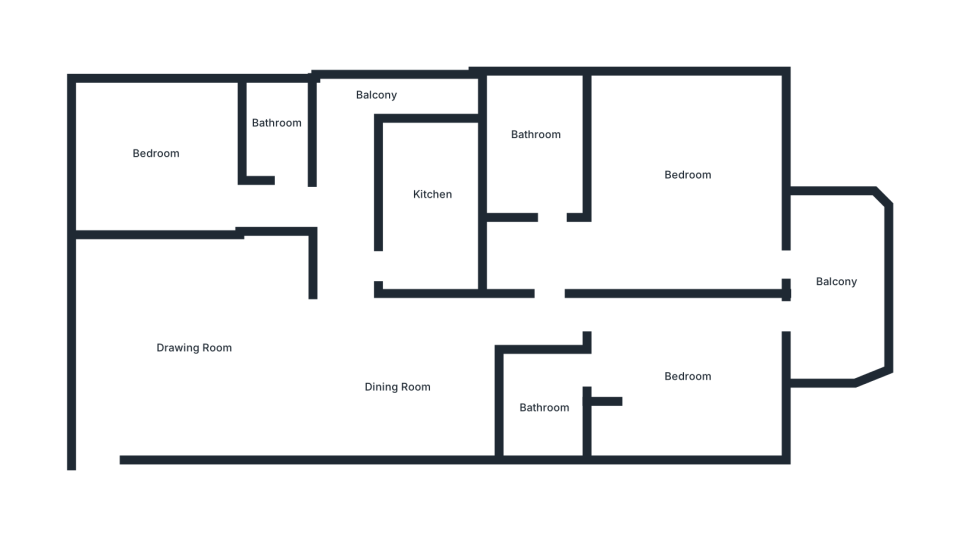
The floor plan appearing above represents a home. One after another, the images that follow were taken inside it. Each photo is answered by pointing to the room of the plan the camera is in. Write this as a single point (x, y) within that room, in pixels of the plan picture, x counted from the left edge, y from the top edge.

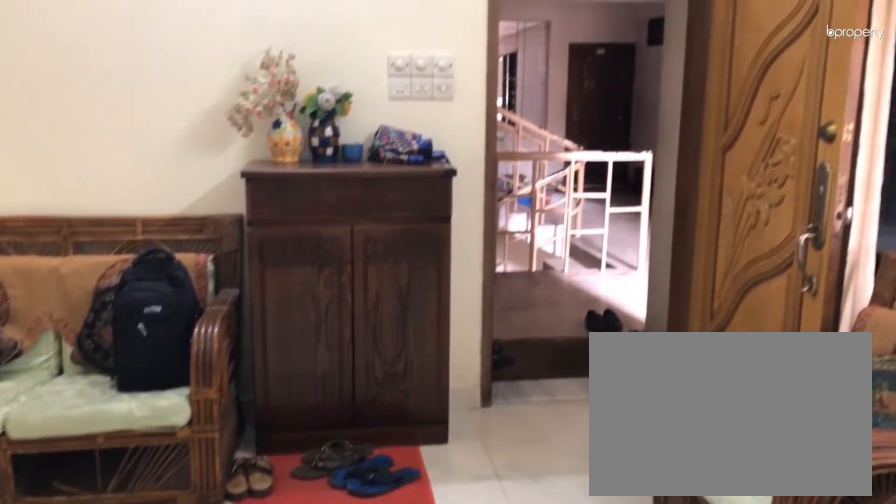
(196, 343)
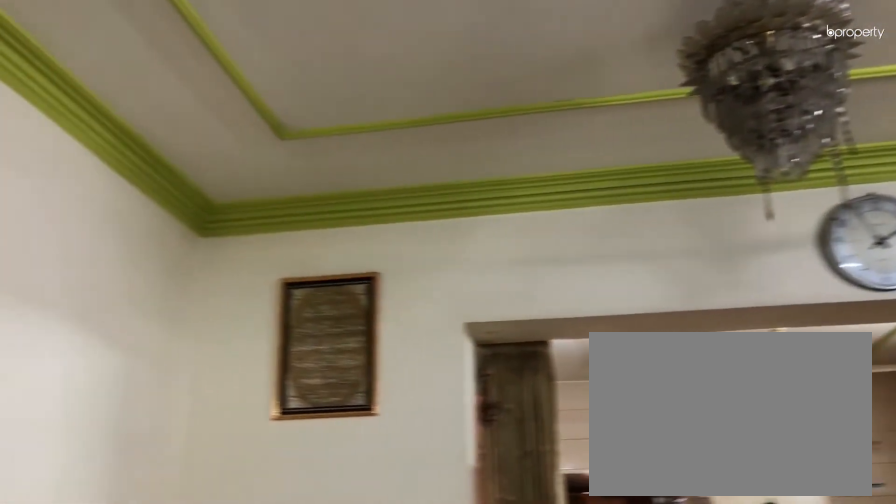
(196, 343)
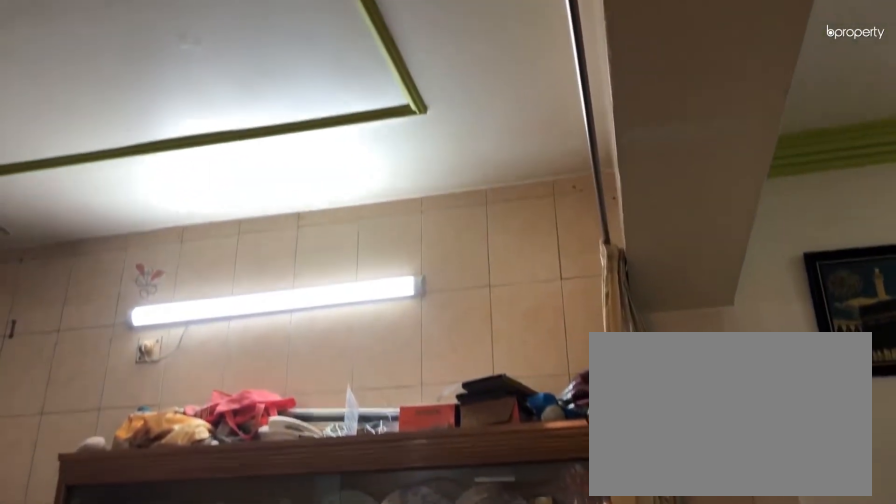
(403, 383)
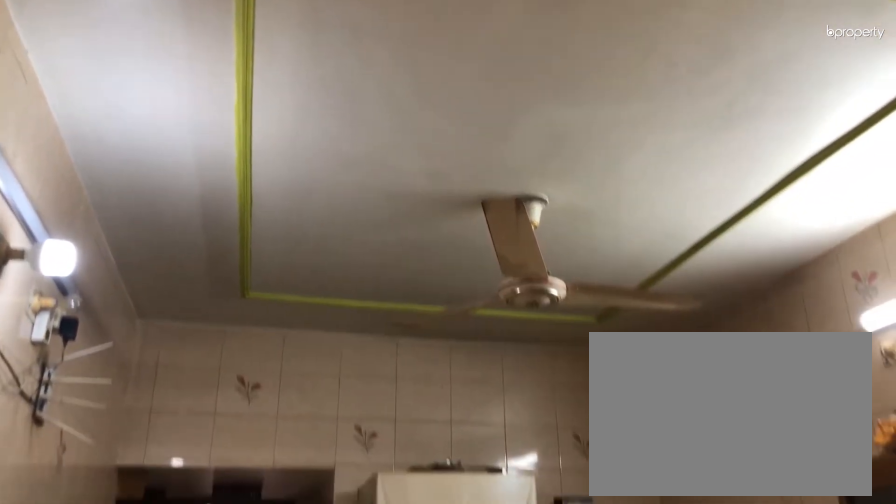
(403, 383)
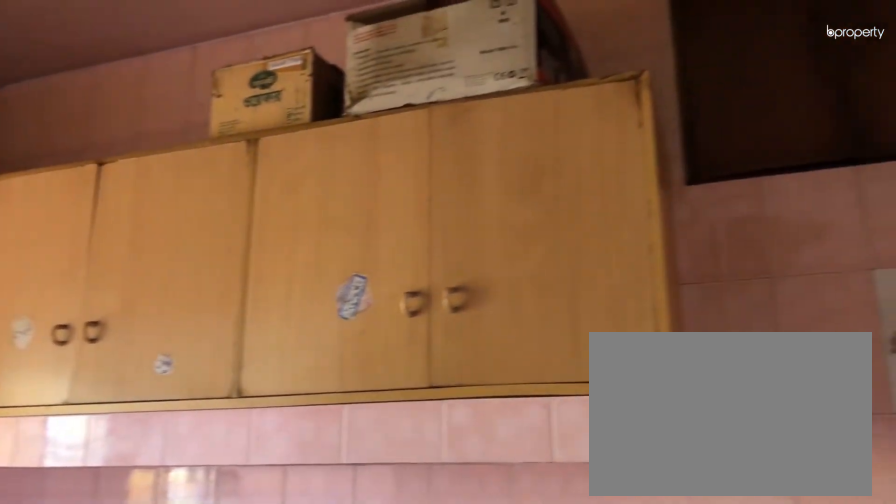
(428, 196)
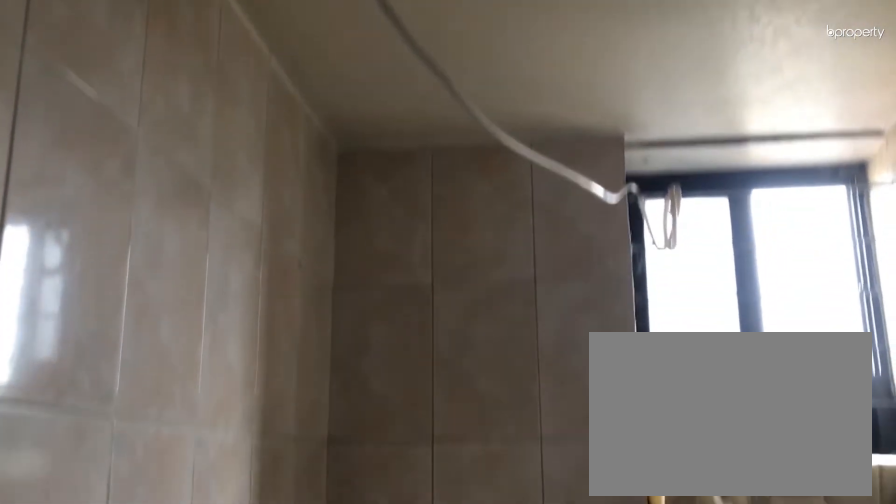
(274, 129)
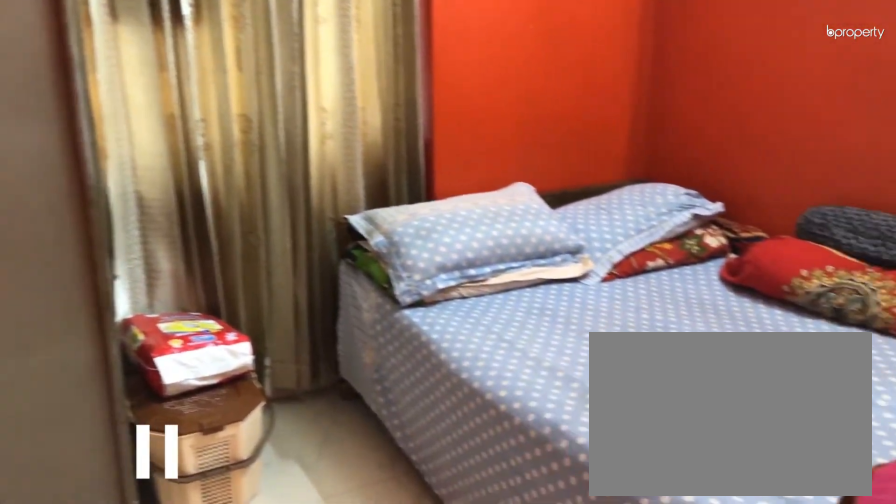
(157, 165)
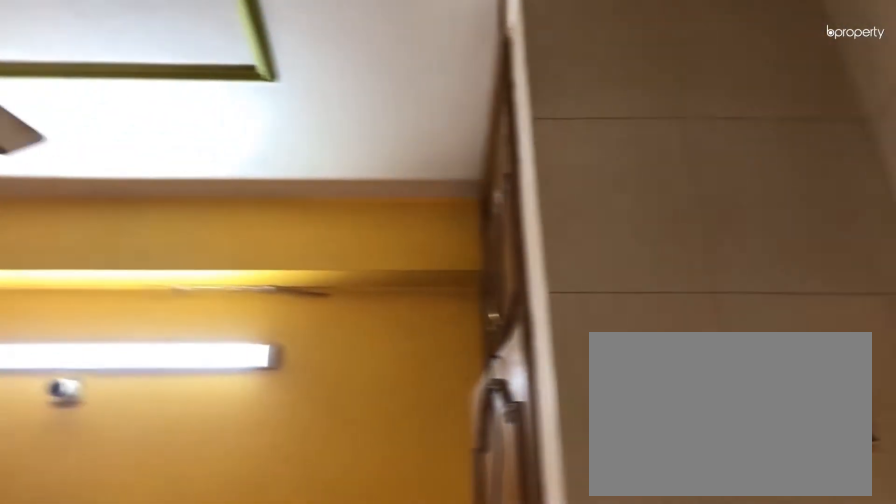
(683, 376)
